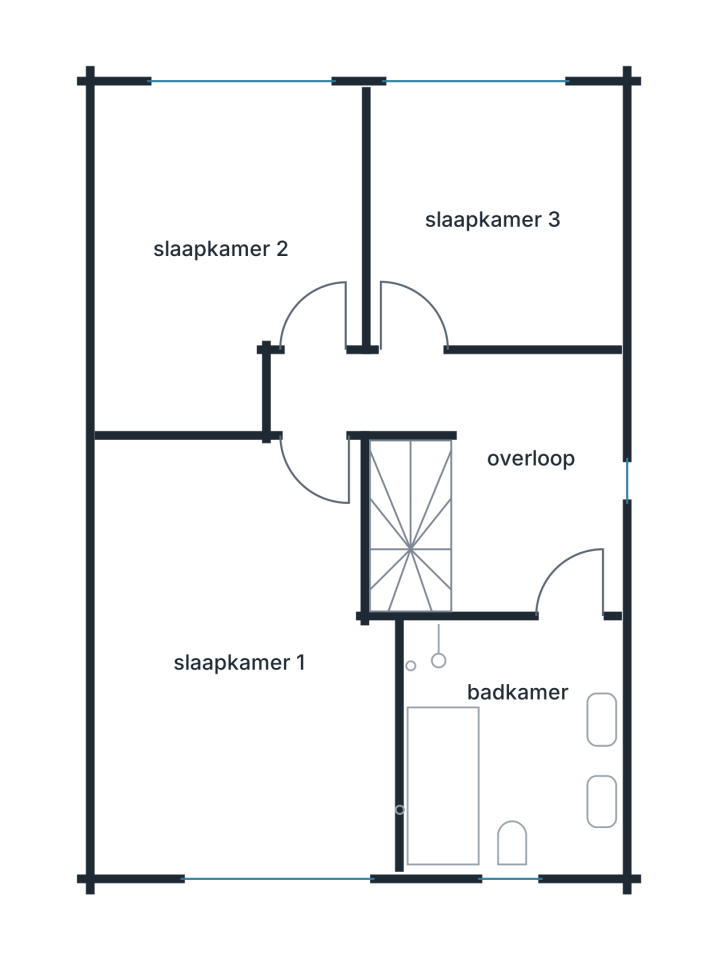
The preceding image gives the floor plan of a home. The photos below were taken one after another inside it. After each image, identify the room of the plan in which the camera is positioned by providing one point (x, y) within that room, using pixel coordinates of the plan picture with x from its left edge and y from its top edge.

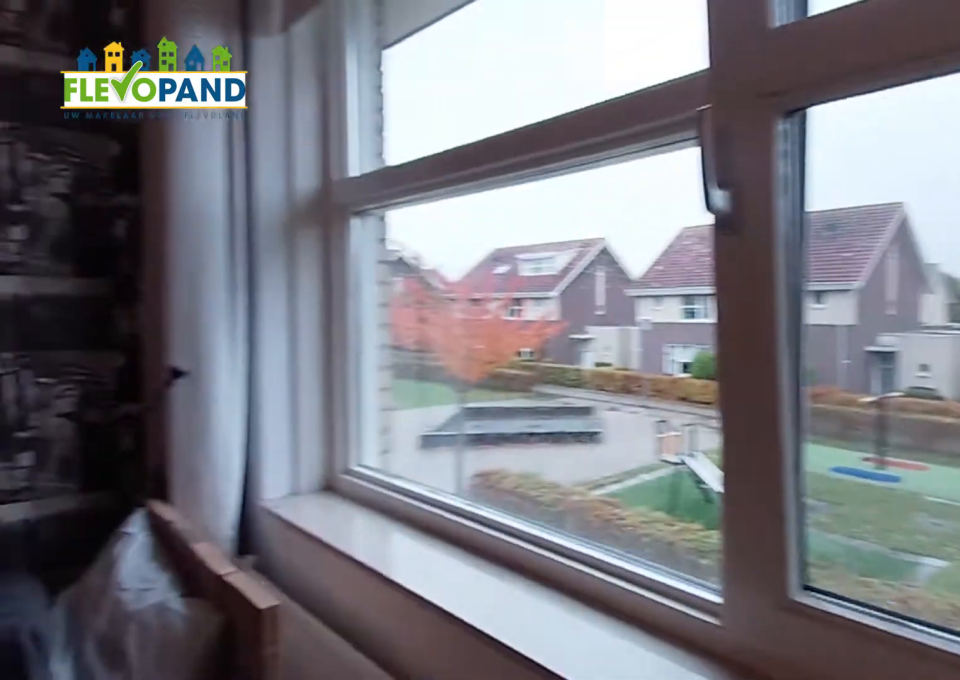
(241, 661)
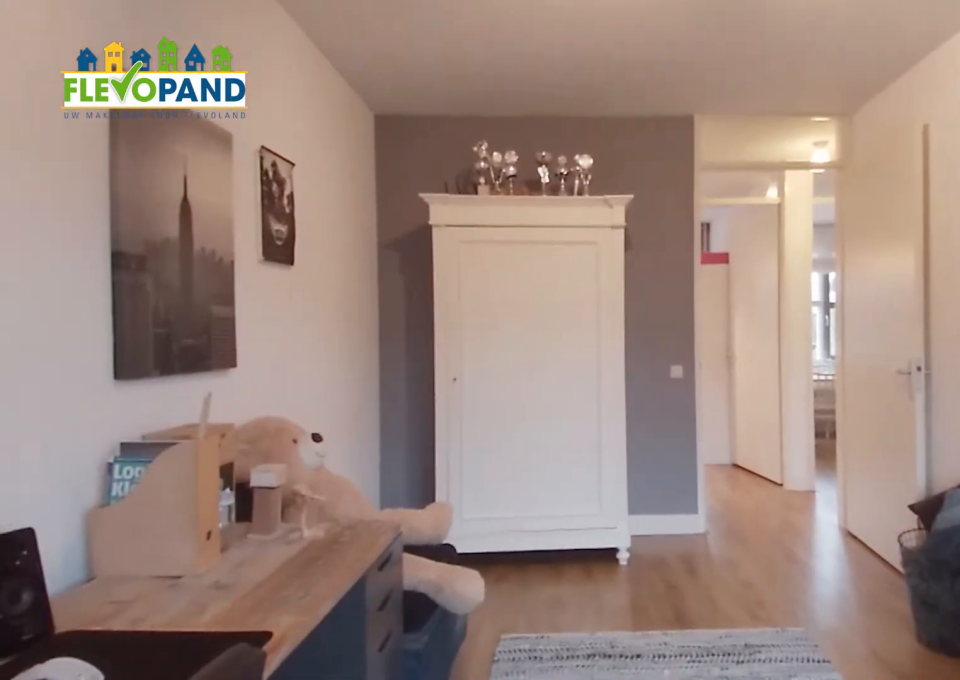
(241, 661)
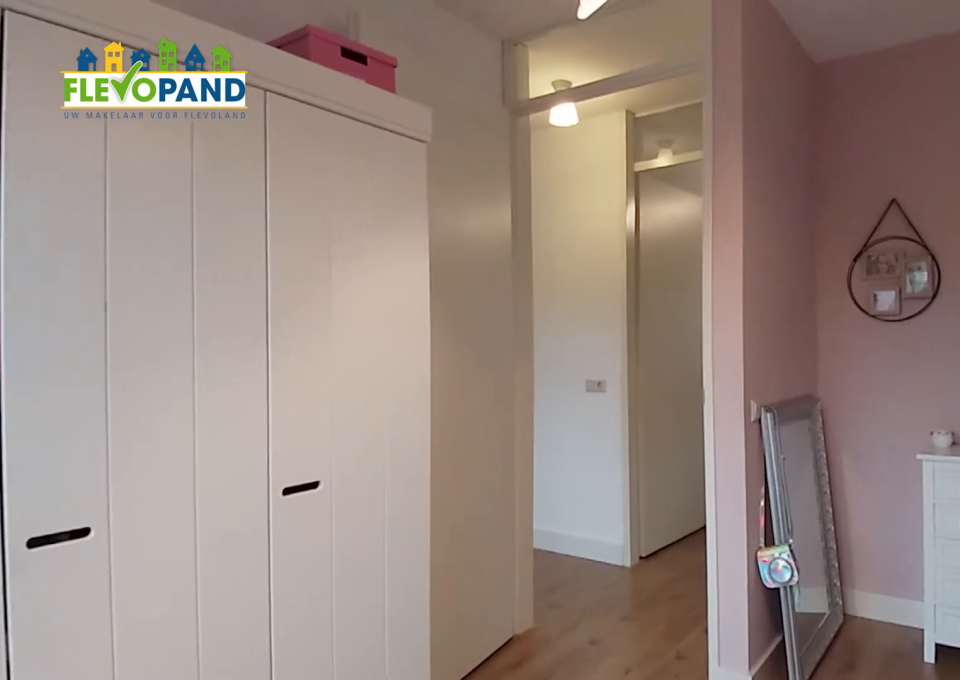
(222, 187)
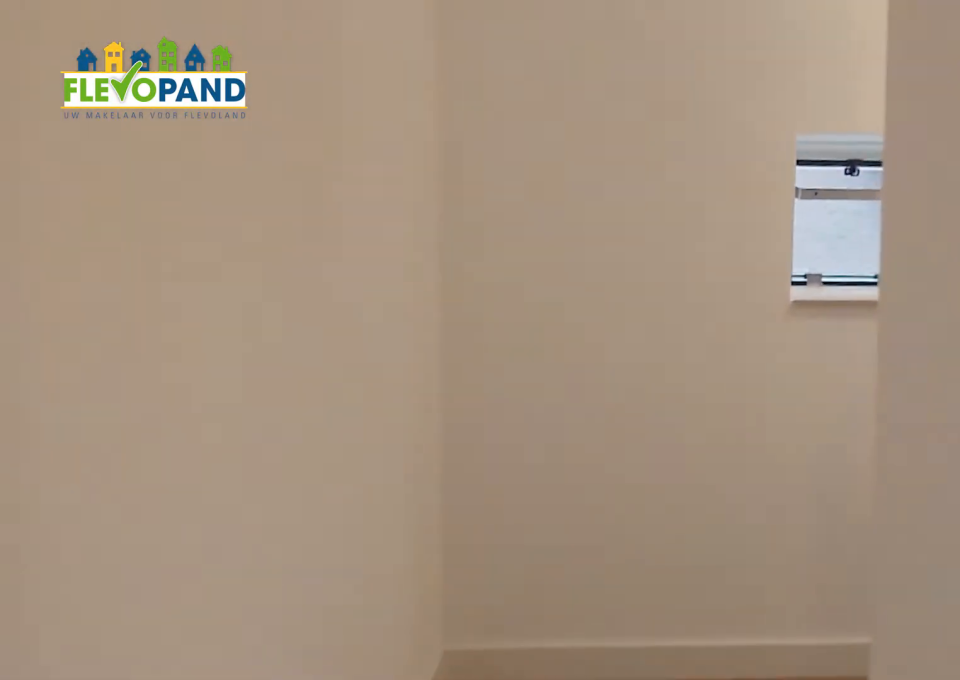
(495, 457)
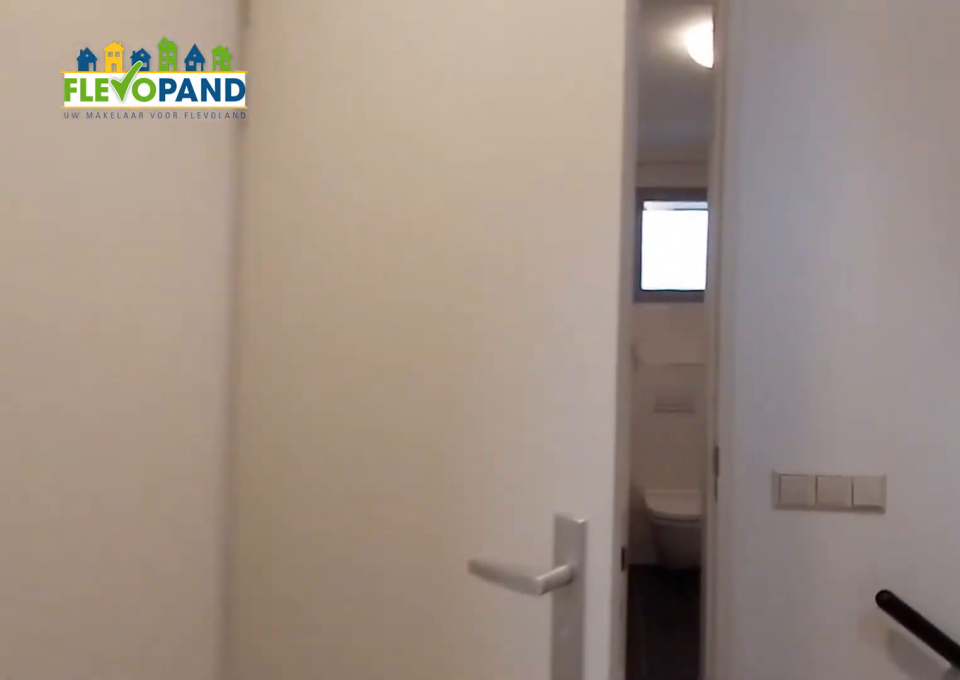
(495, 457)
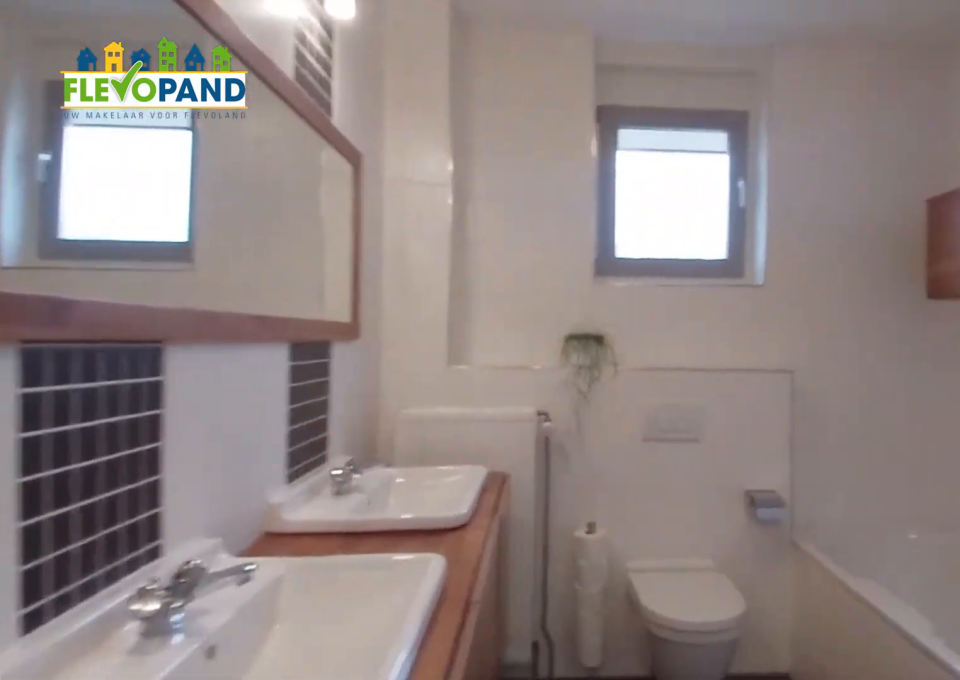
(442, 785)
